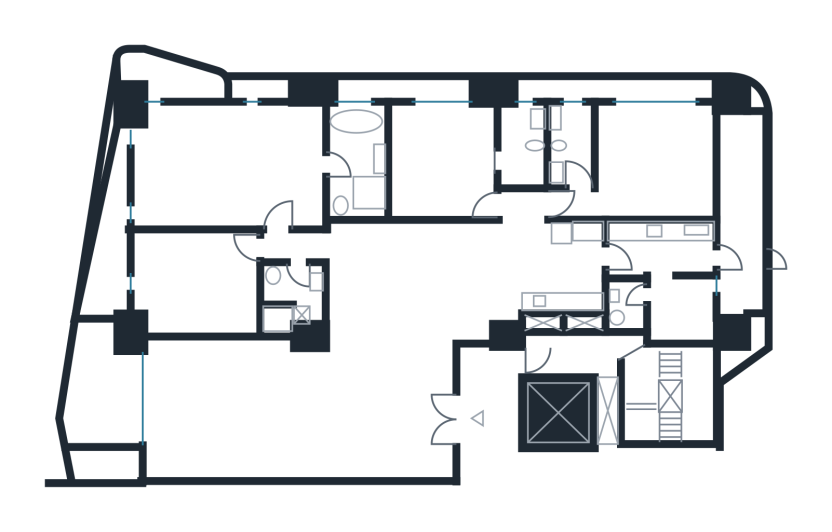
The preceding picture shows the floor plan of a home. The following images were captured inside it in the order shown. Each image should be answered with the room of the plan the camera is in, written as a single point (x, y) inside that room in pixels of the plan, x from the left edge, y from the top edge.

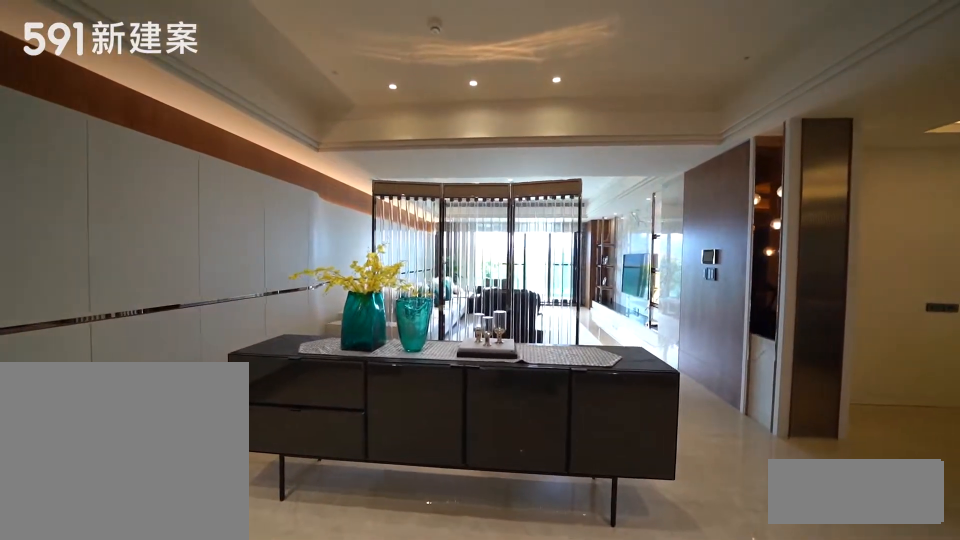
(405, 416)
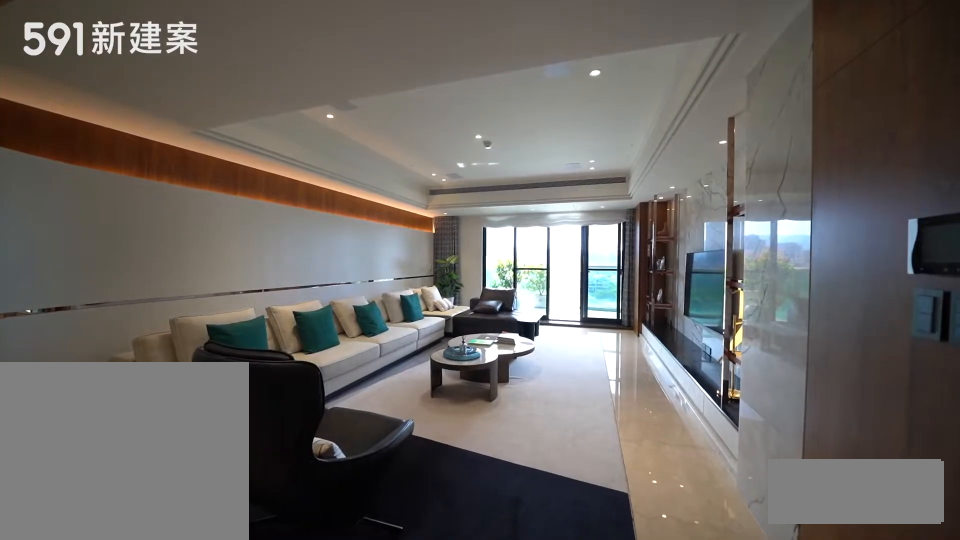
(252, 412)
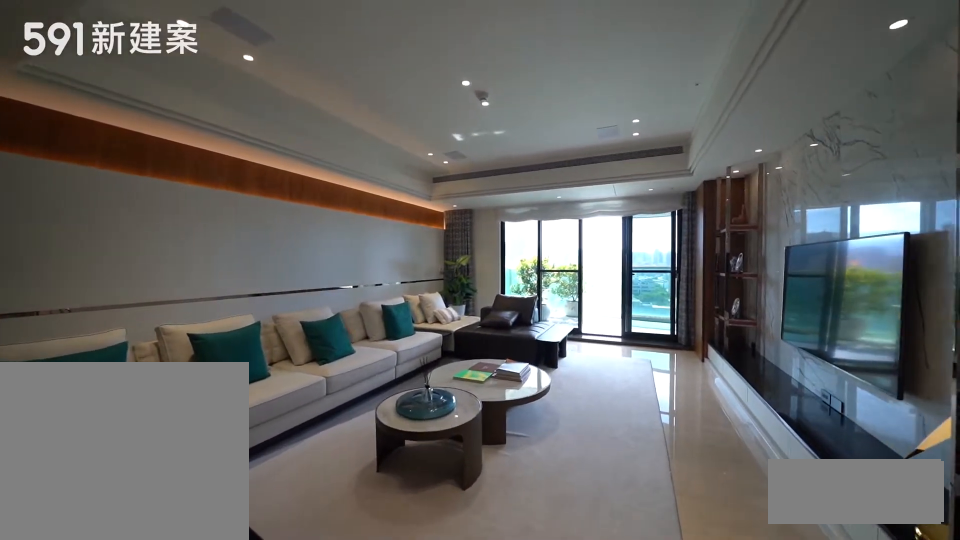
(252, 412)
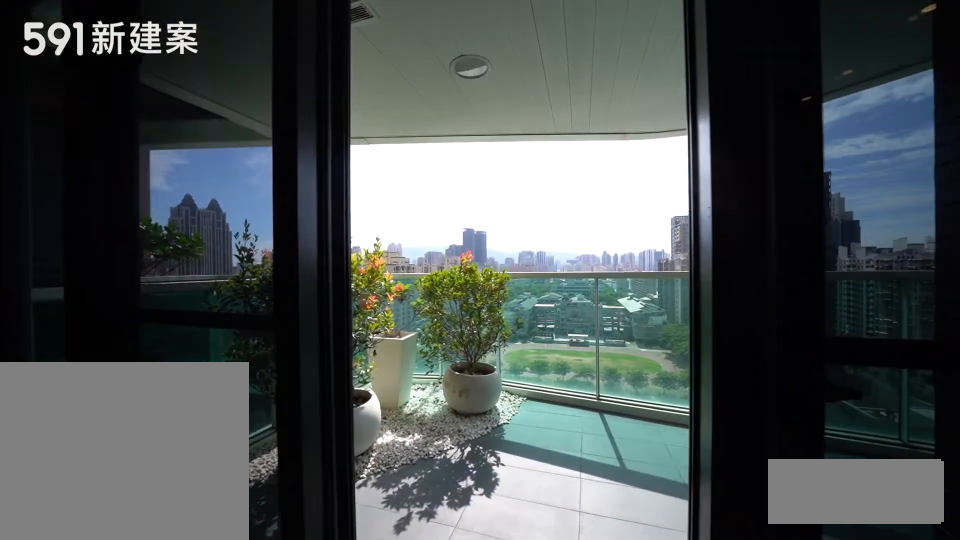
(101, 390)
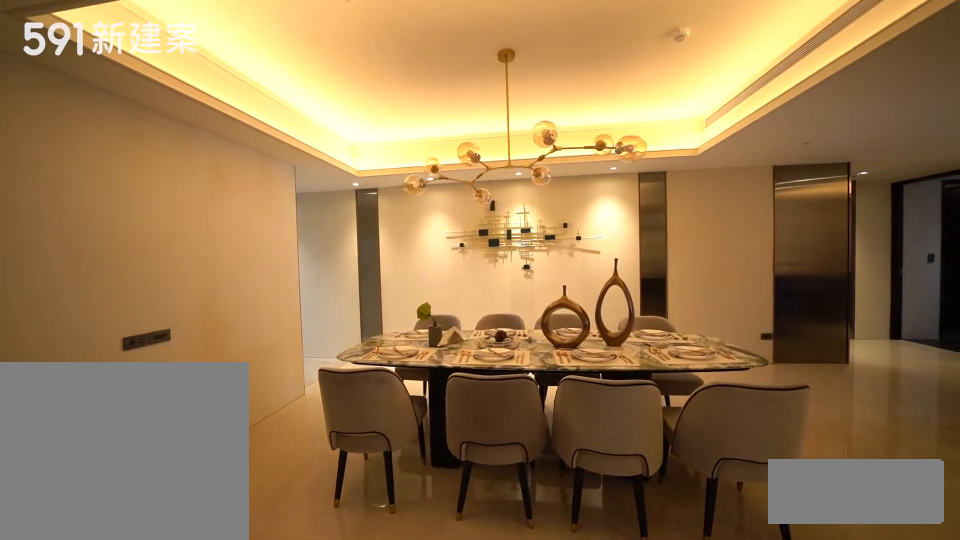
(416, 284)
